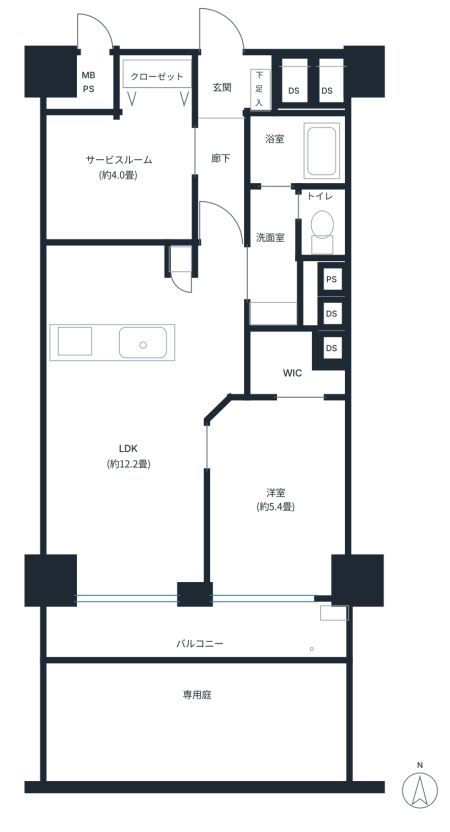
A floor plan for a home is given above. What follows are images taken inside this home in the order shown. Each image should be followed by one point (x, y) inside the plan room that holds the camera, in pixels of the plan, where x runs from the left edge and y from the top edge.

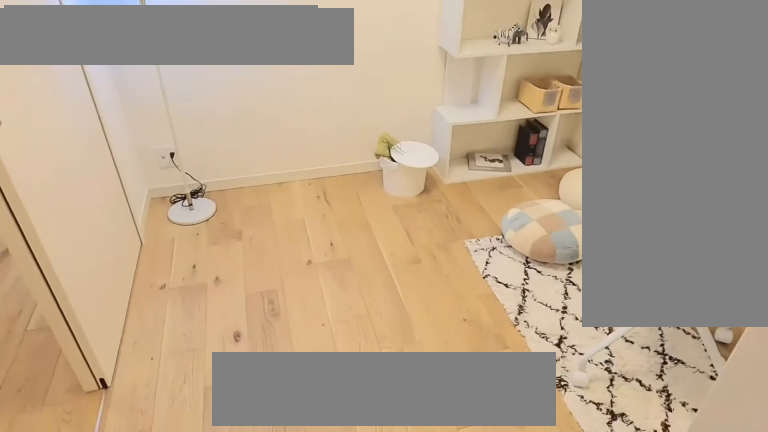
(122, 174)
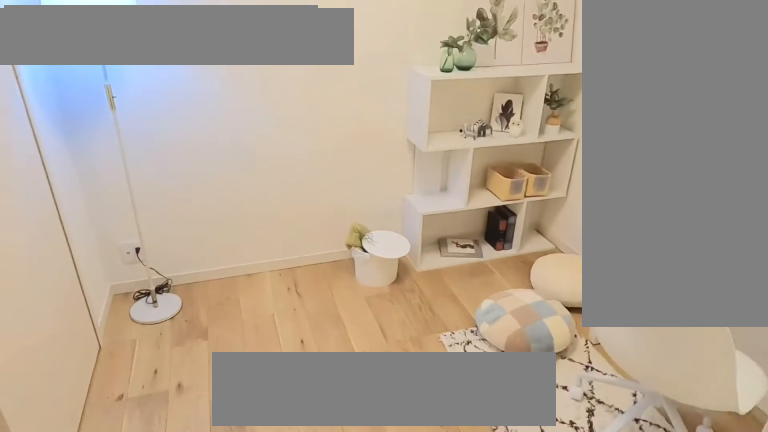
(122, 174)
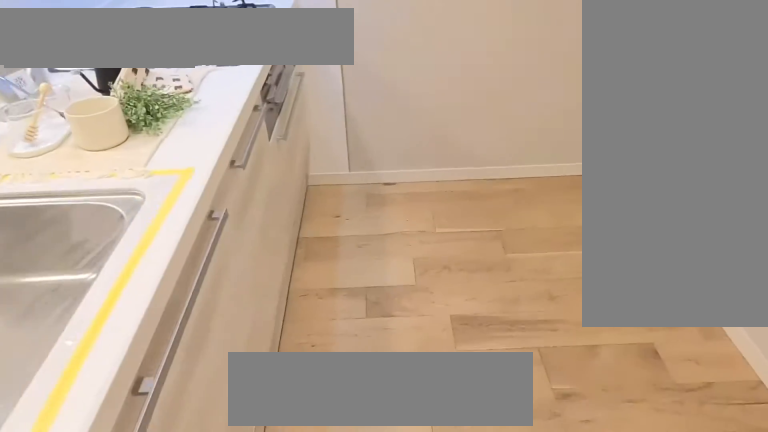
(119, 286)
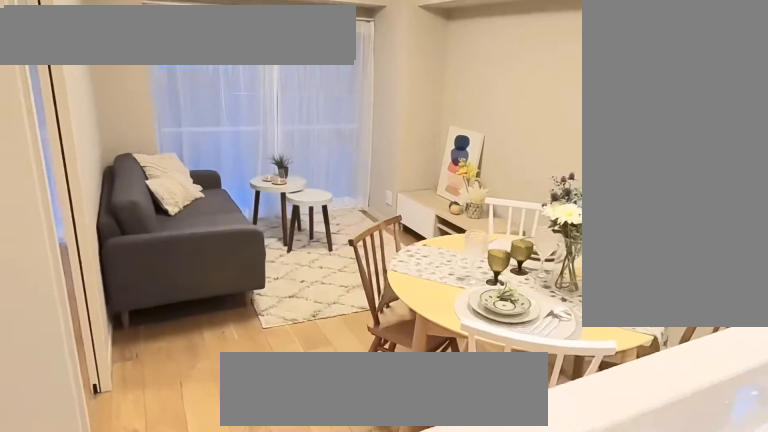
(132, 465)
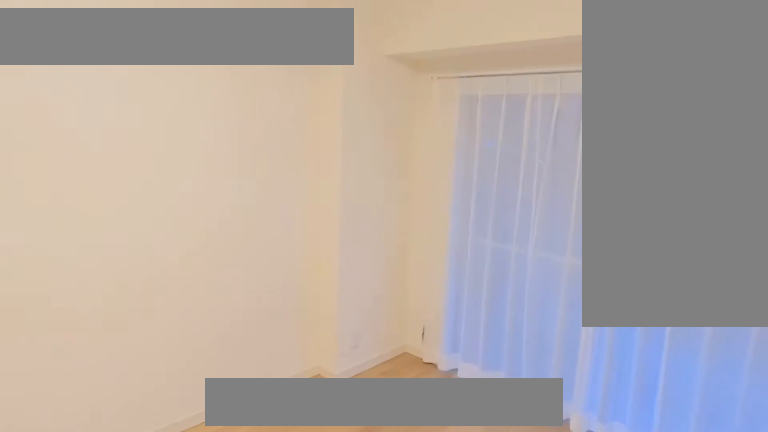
(286, 495)
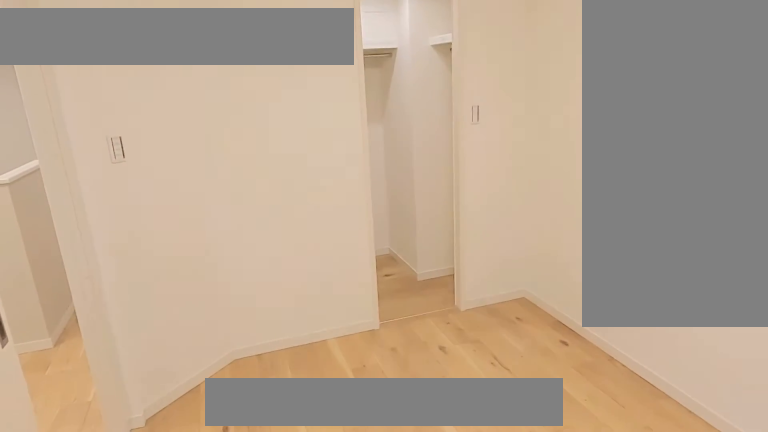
(286, 495)
